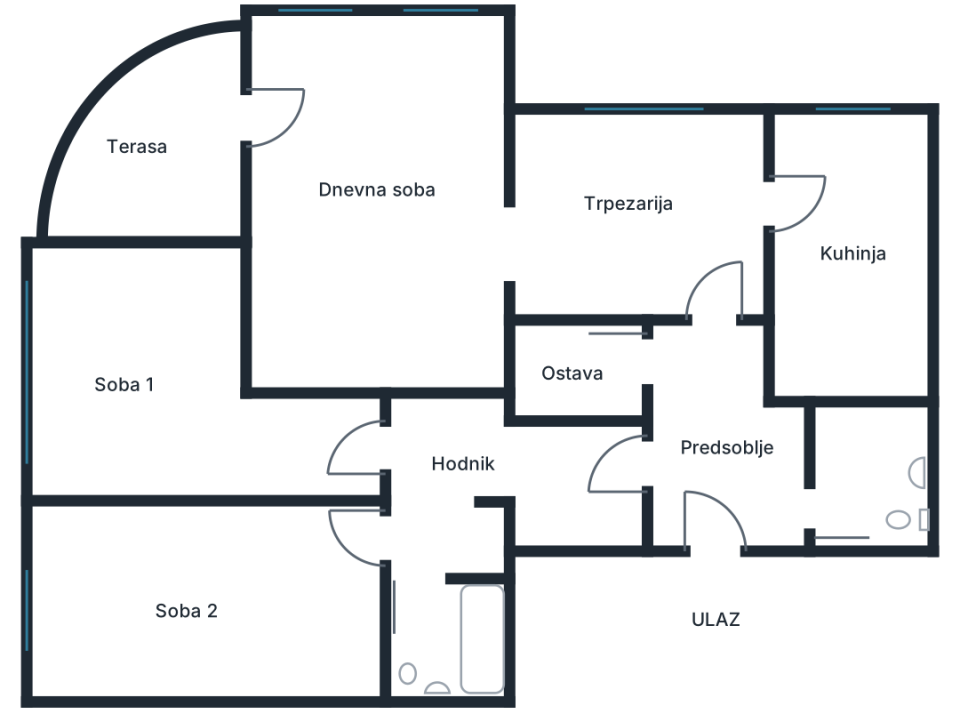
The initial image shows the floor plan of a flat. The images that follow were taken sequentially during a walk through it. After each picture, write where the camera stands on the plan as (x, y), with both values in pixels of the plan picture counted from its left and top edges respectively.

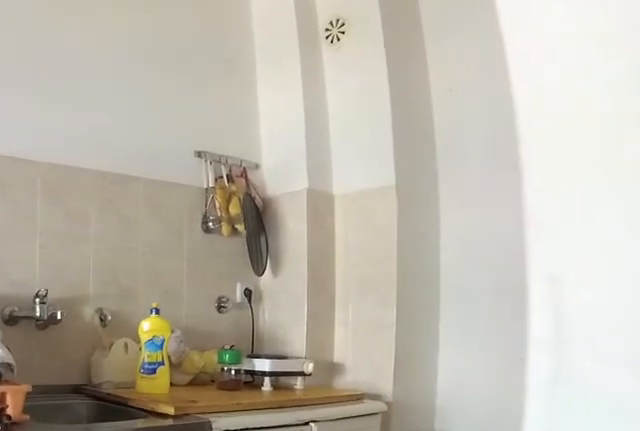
(804, 230)
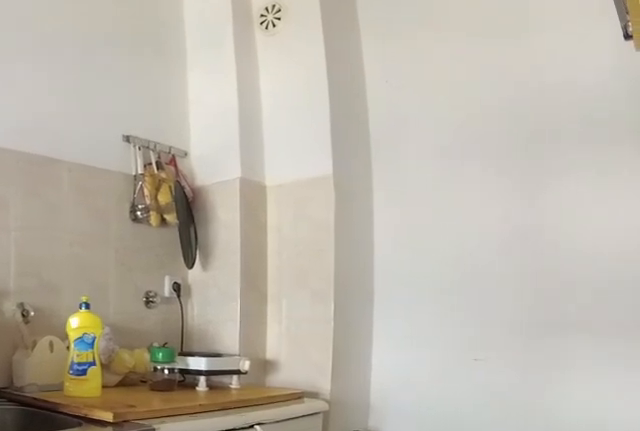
(827, 237)
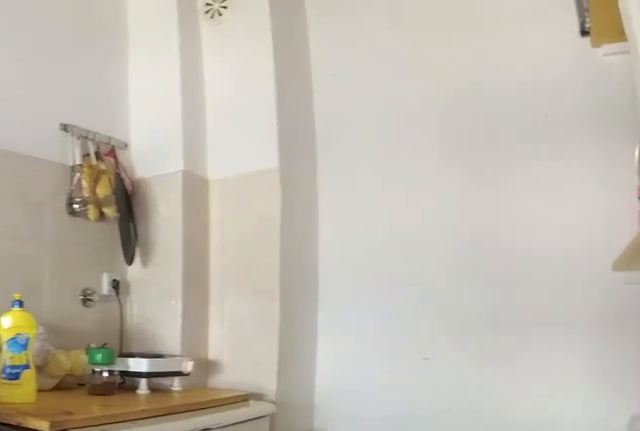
(830, 233)
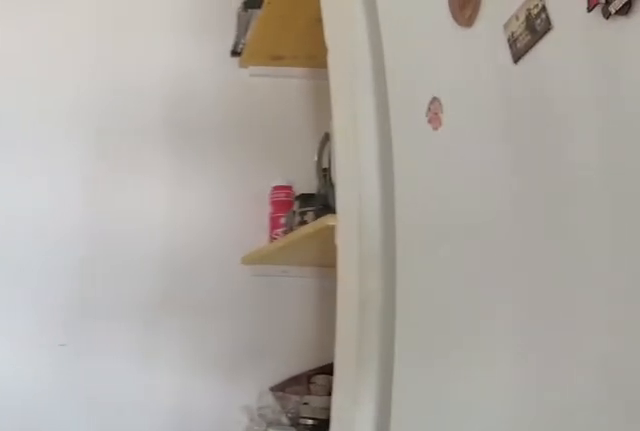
(843, 229)
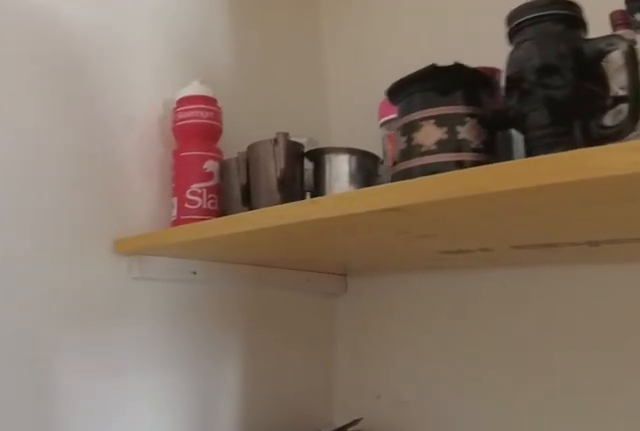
(845, 314)
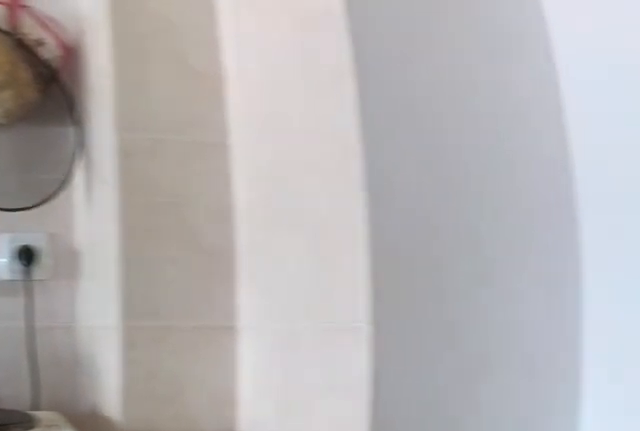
(820, 371)
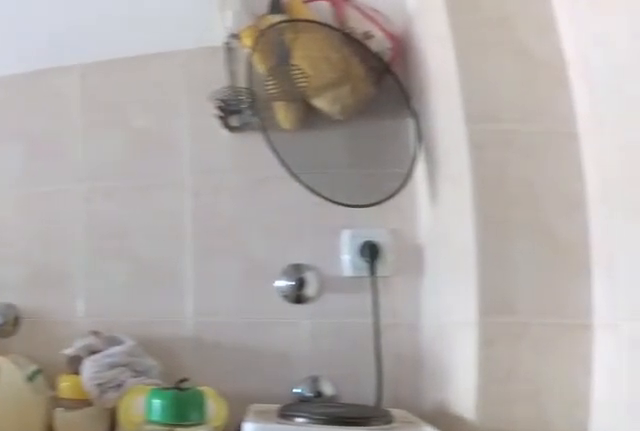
(818, 385)
